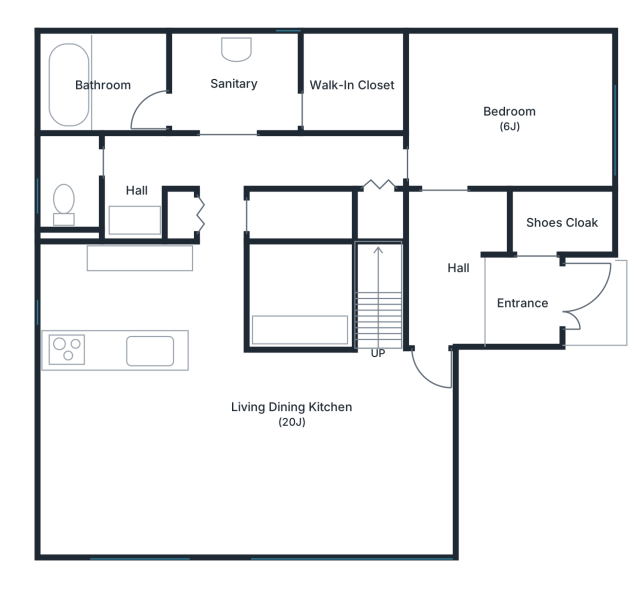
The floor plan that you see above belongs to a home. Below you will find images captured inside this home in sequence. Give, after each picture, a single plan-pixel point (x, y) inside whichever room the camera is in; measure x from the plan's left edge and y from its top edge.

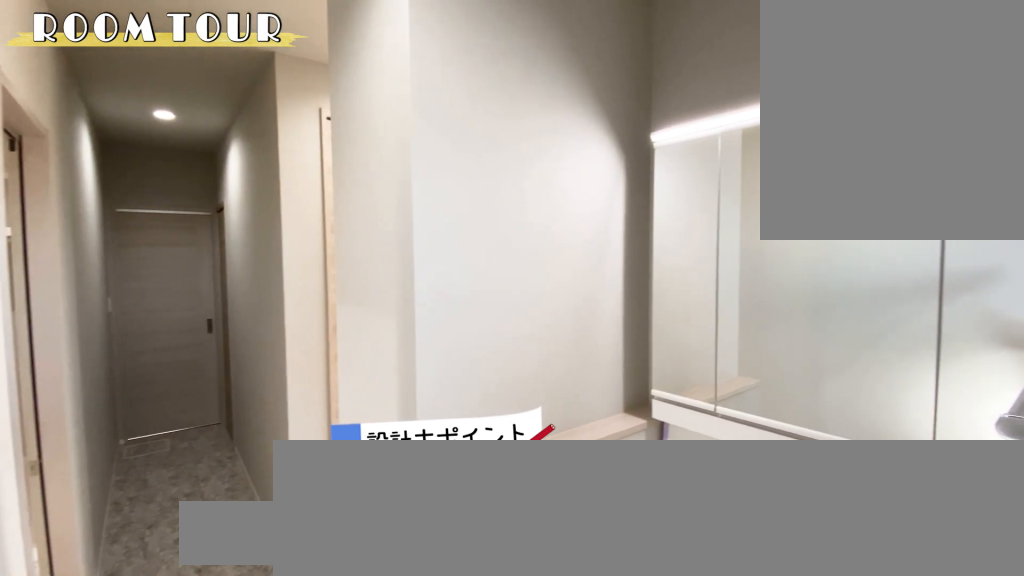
(140, 179)
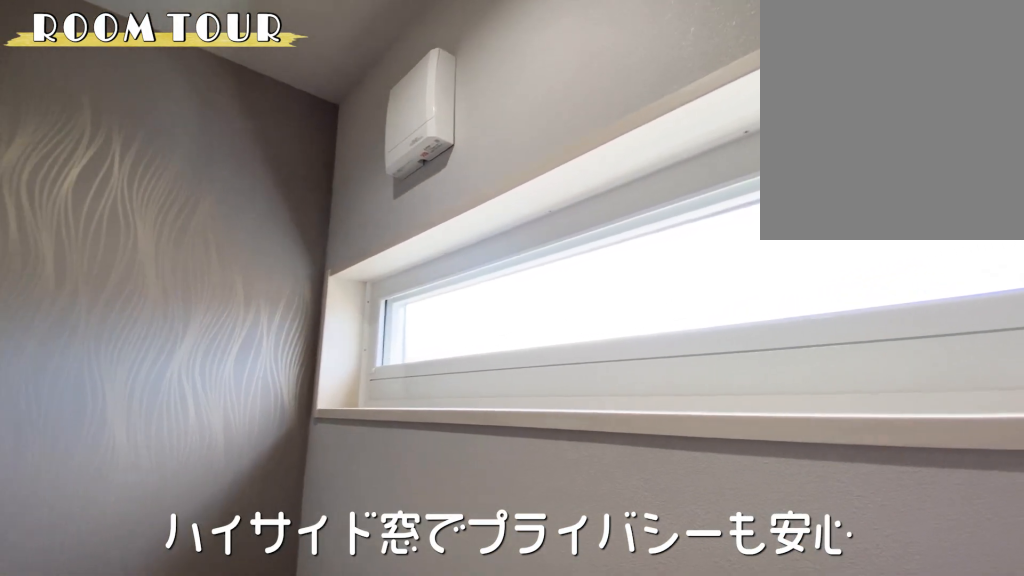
(77, 180)
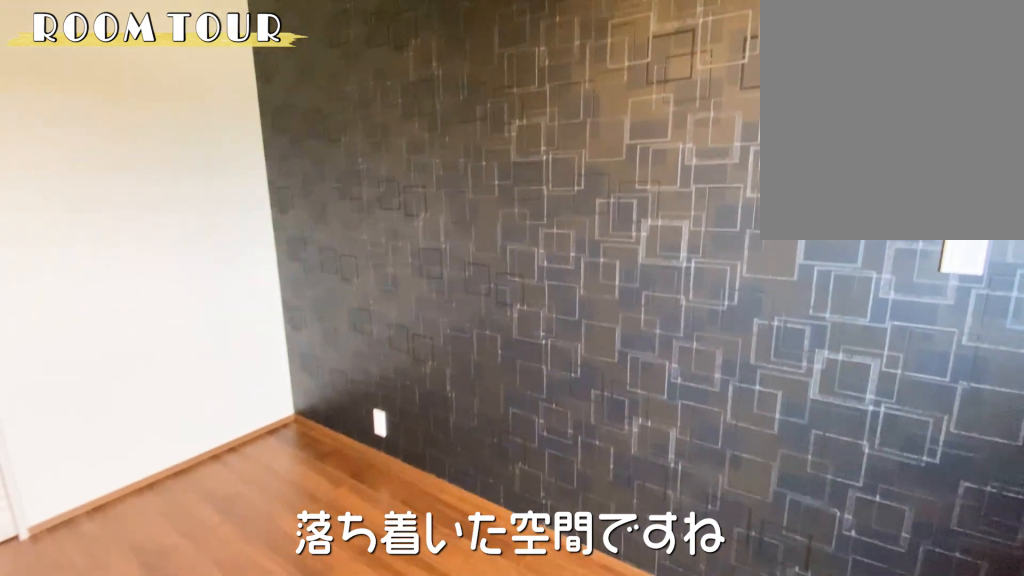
(512, 114)
